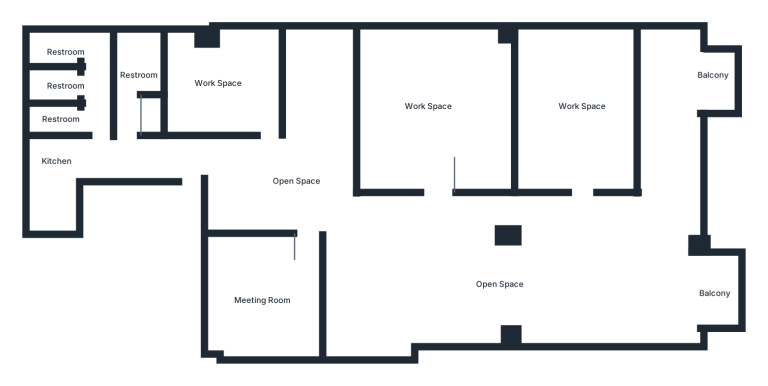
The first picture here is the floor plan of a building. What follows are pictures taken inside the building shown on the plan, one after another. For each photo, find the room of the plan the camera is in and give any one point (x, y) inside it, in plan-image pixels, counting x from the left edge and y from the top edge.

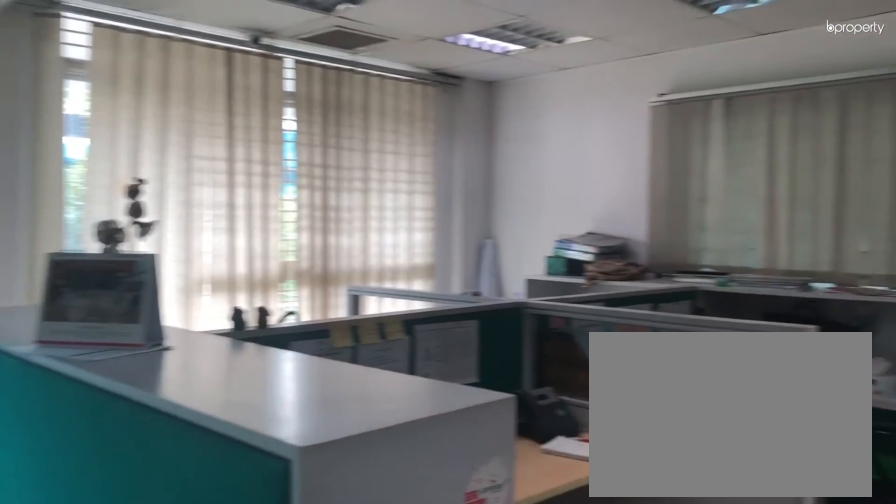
(561, 221)
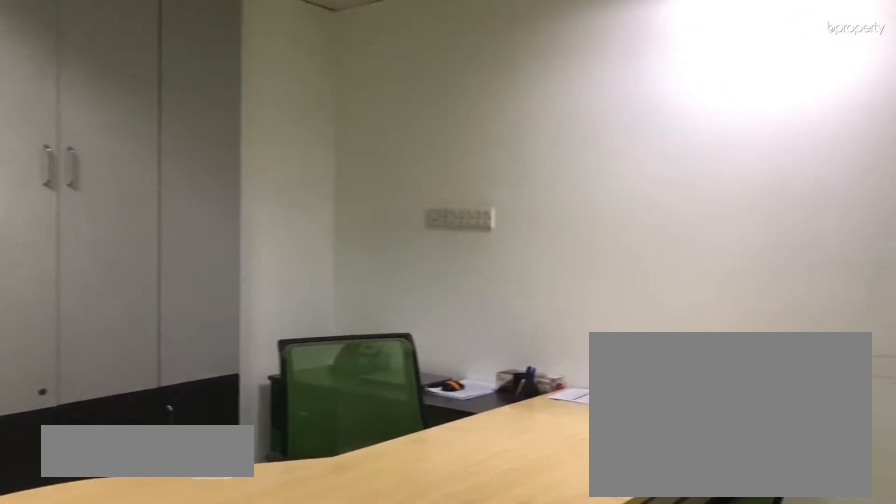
(274, 296)
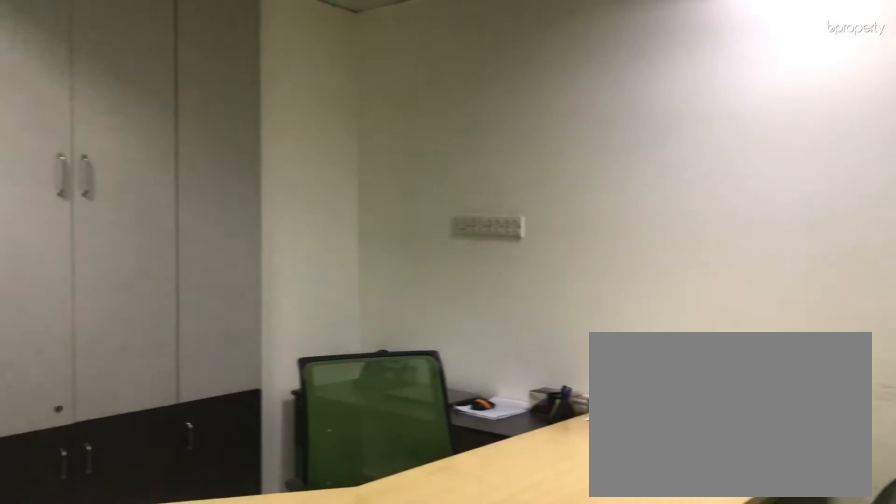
(274, 296)
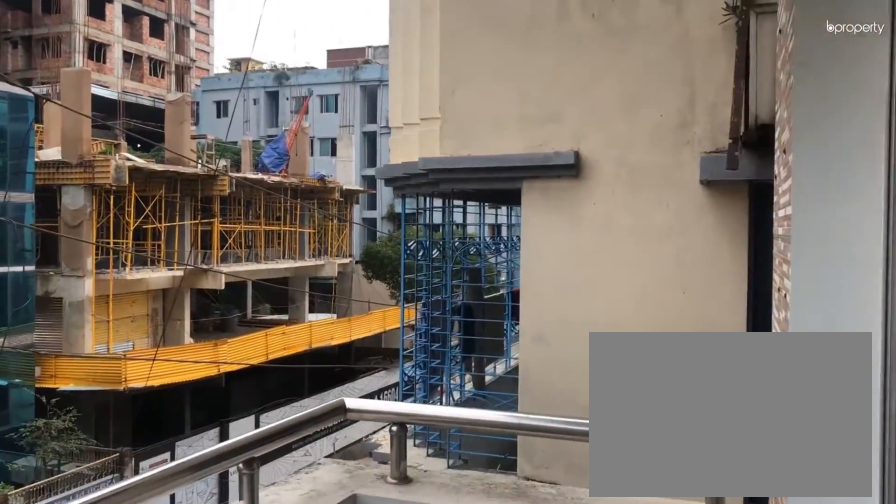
(713, 290)
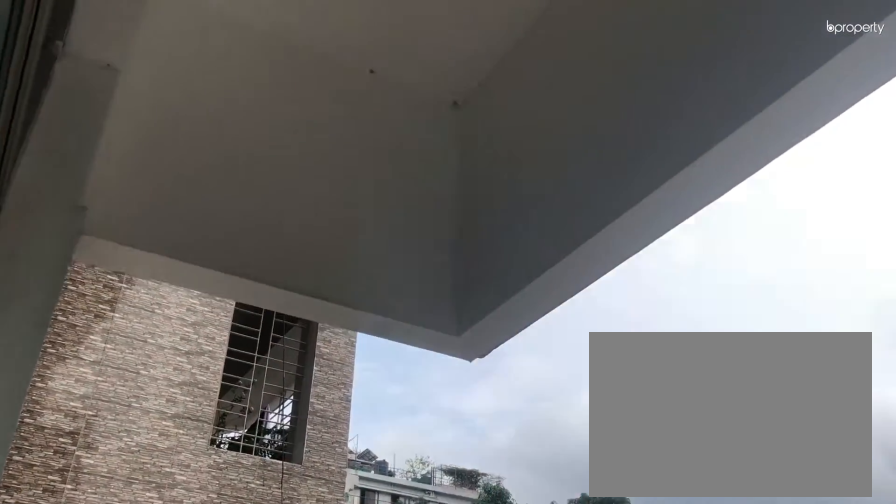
(709, 82)
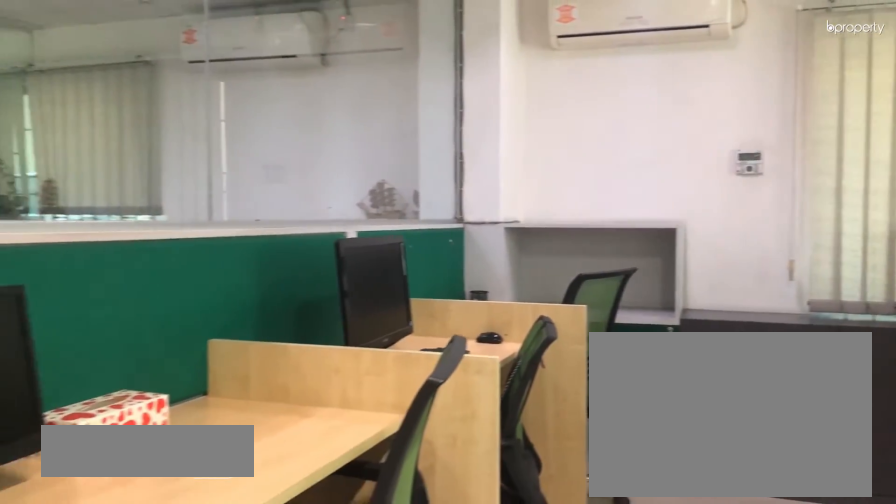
(576, 105)
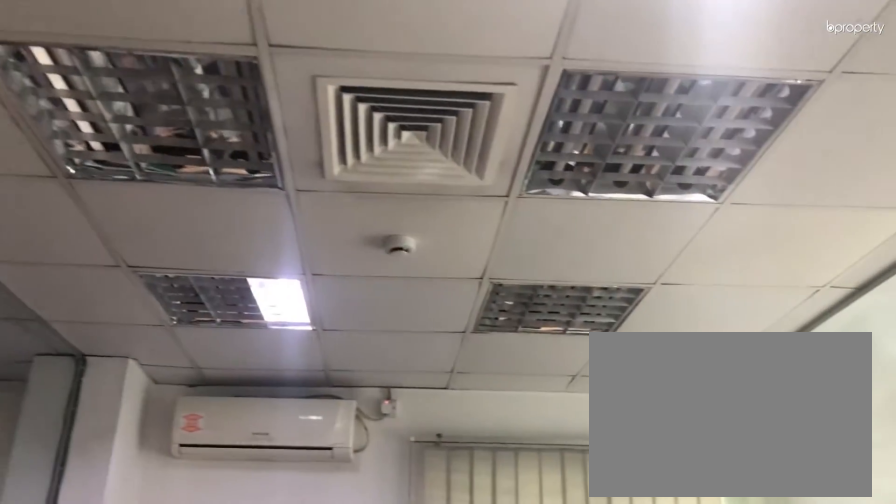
(576, 114)
